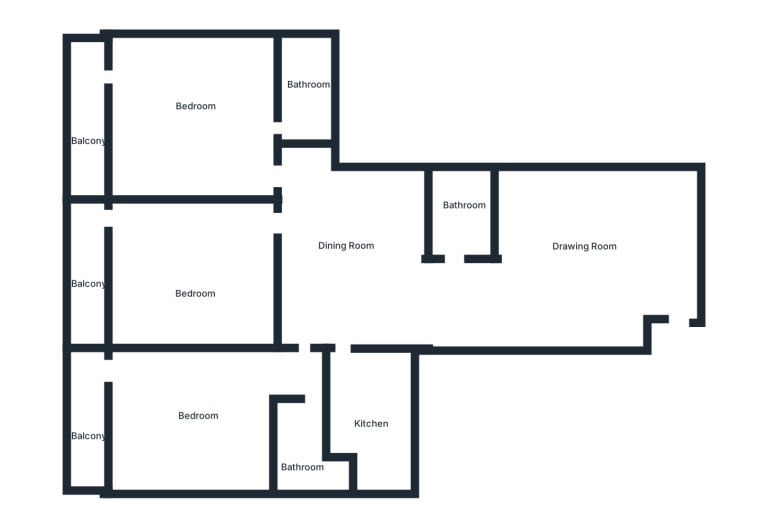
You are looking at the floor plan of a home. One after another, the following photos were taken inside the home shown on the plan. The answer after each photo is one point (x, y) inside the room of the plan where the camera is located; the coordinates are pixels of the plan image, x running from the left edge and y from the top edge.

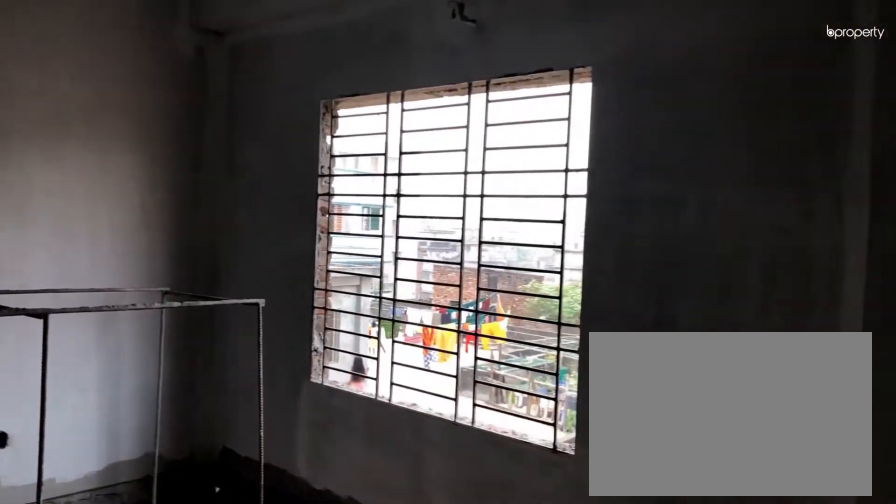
(654, 258)
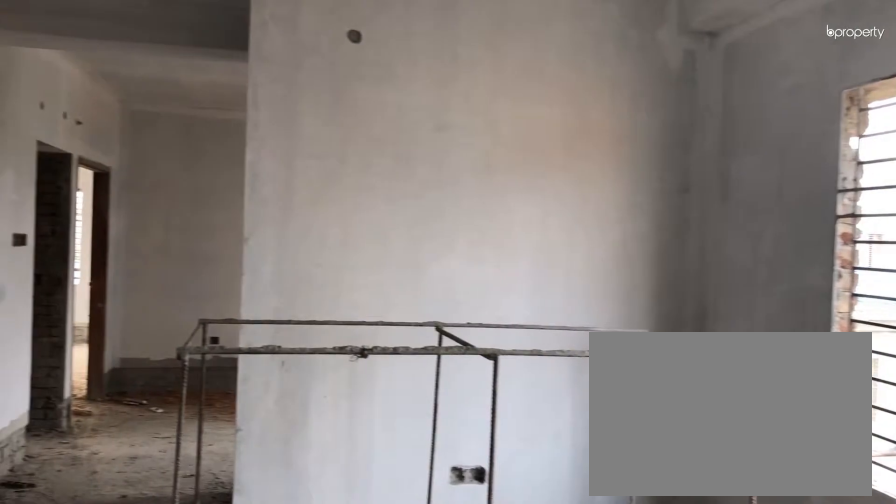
(590, 249)
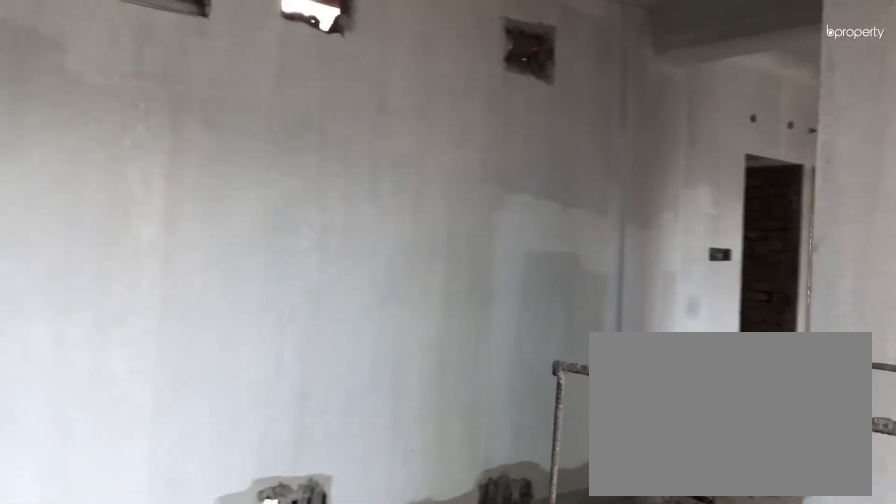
(590, 249)
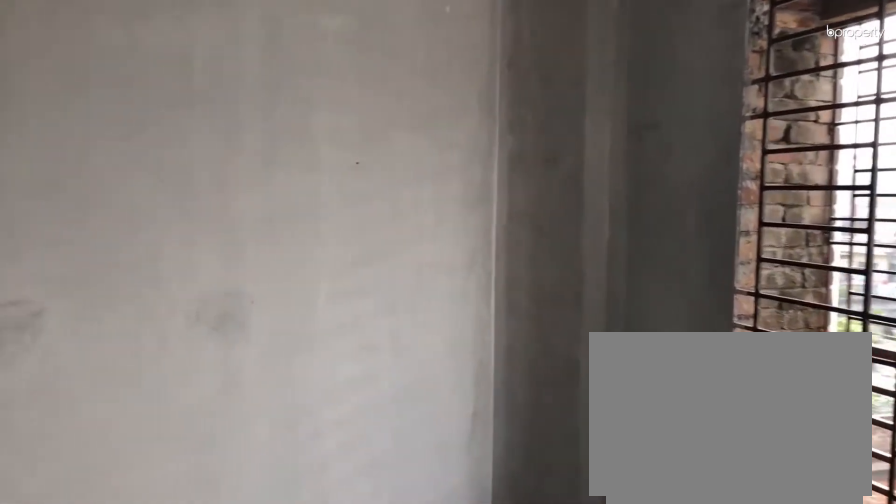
(193, 266)
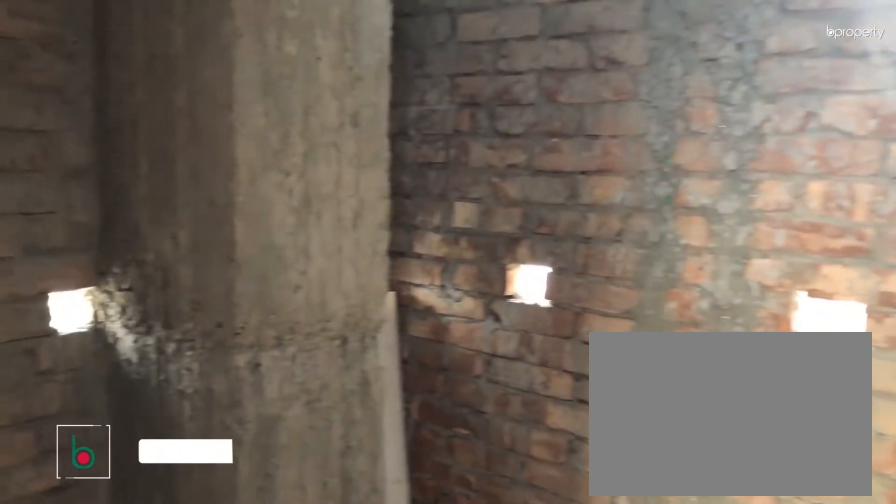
(304, 87)
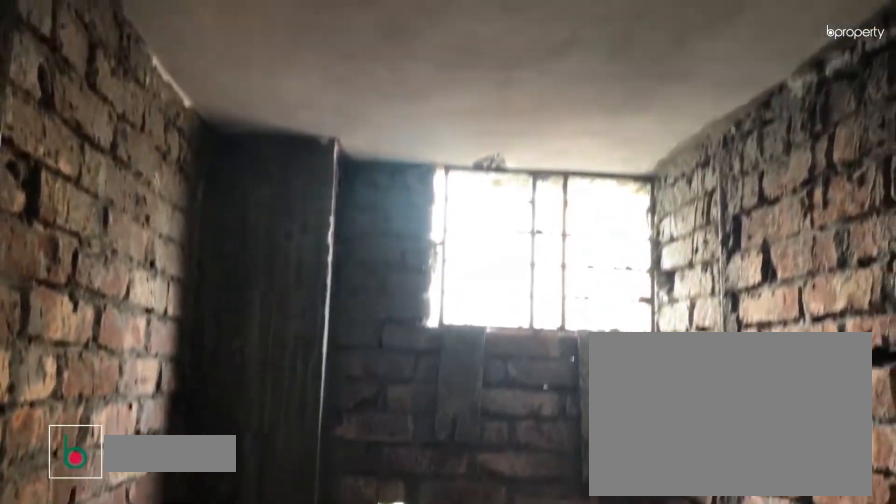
(469, 230)
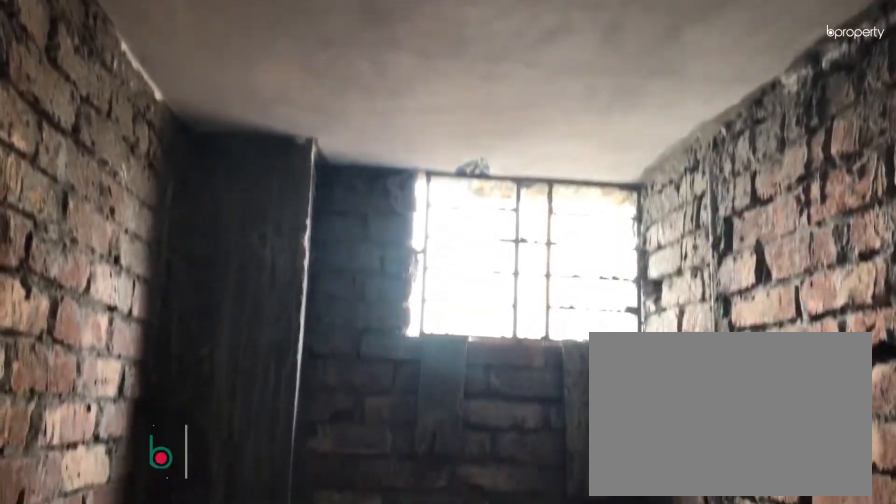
(469, 230)
